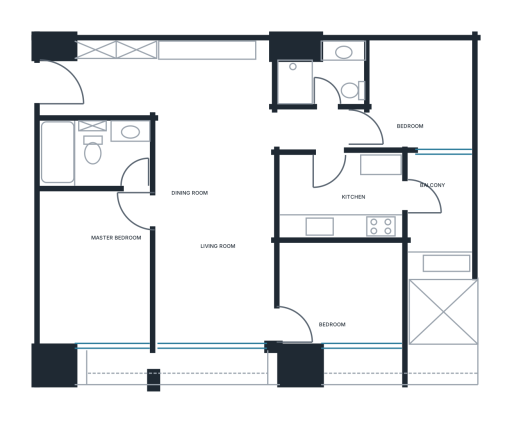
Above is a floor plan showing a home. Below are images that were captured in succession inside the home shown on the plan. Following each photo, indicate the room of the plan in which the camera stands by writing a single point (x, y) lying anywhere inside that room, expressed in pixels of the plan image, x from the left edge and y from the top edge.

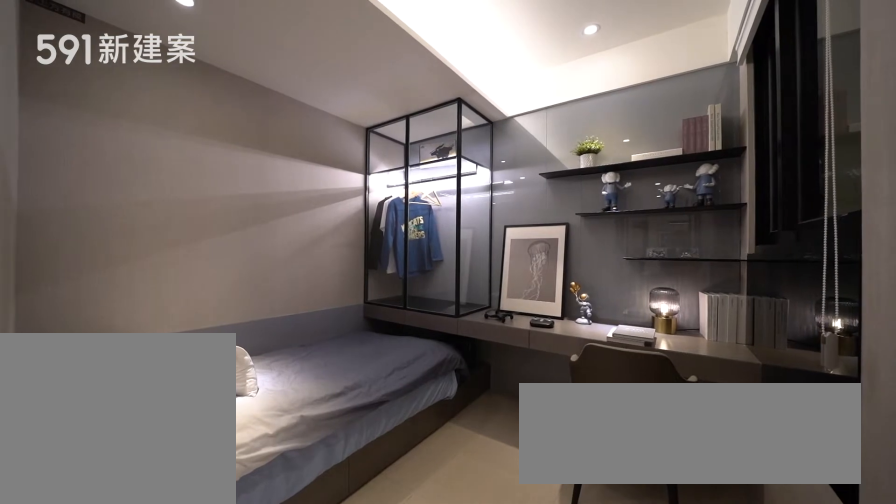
(417, 96)
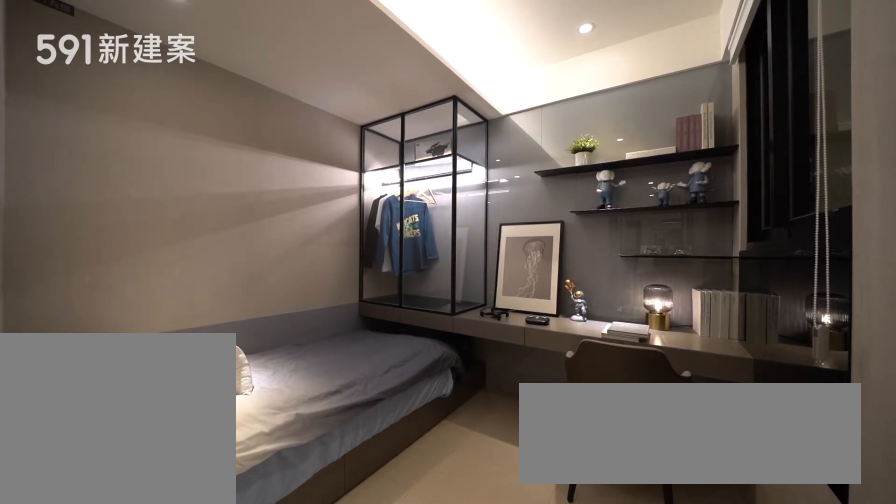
(417, 96)
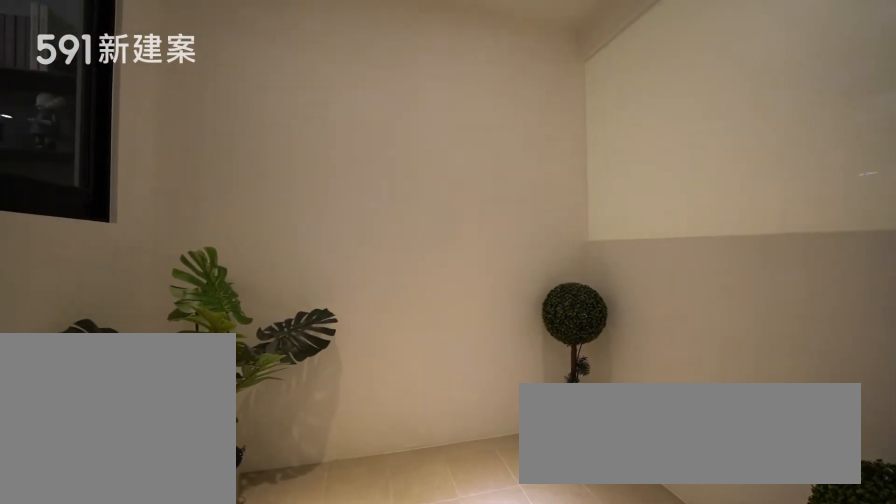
(441, 202)
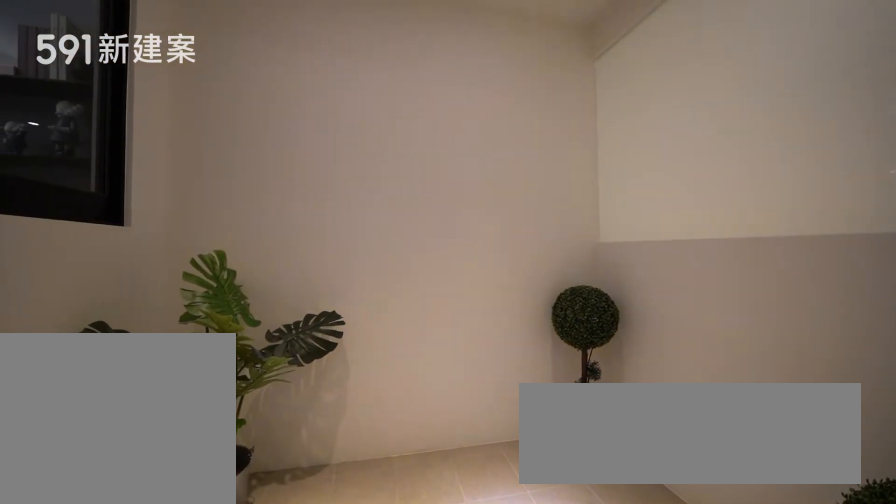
(441, 202)
